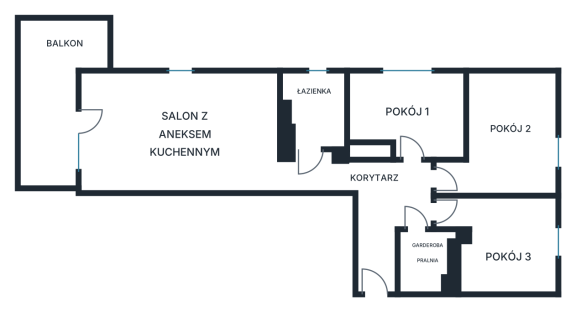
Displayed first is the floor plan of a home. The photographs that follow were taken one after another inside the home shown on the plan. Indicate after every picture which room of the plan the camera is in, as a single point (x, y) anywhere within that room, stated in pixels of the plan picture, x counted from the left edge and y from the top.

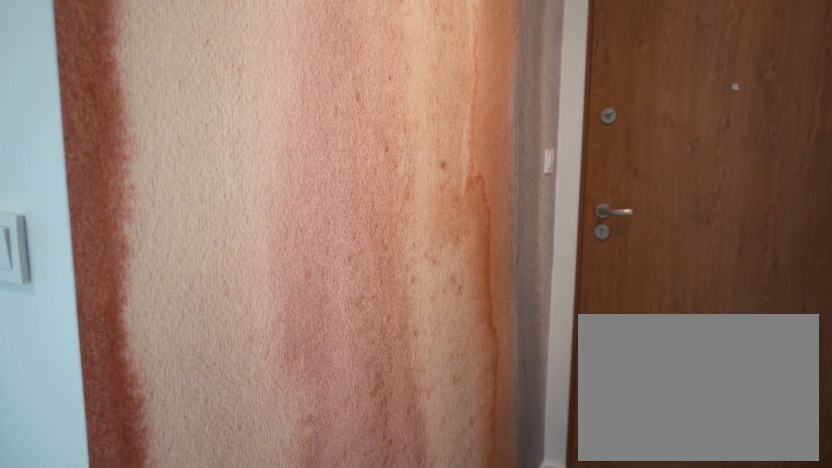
(370, 201)
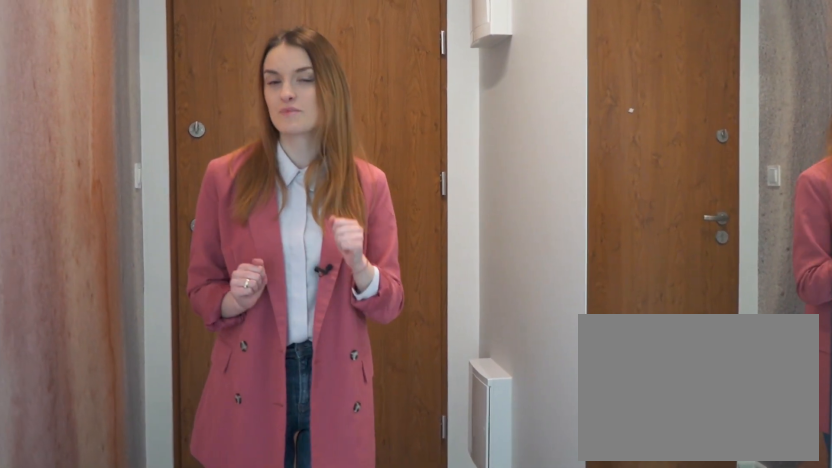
(370, 201)
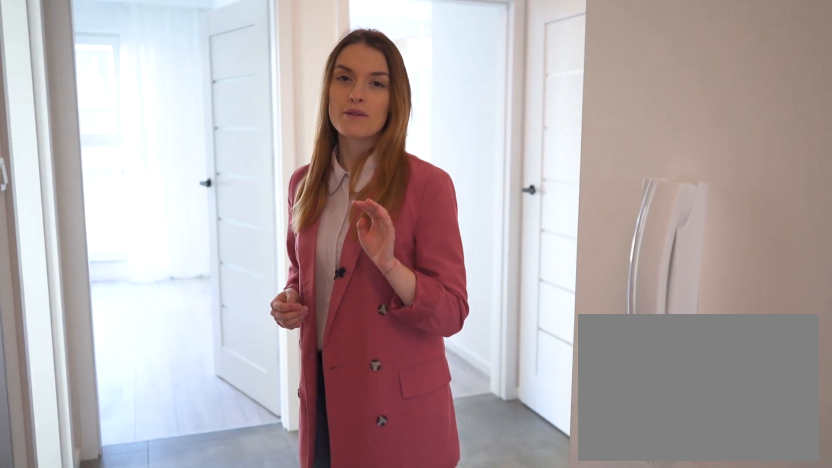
(371, 201)
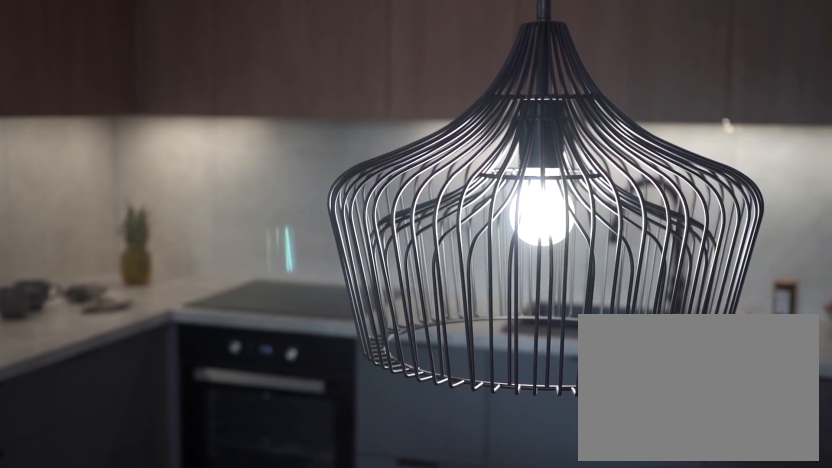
(178, 132)
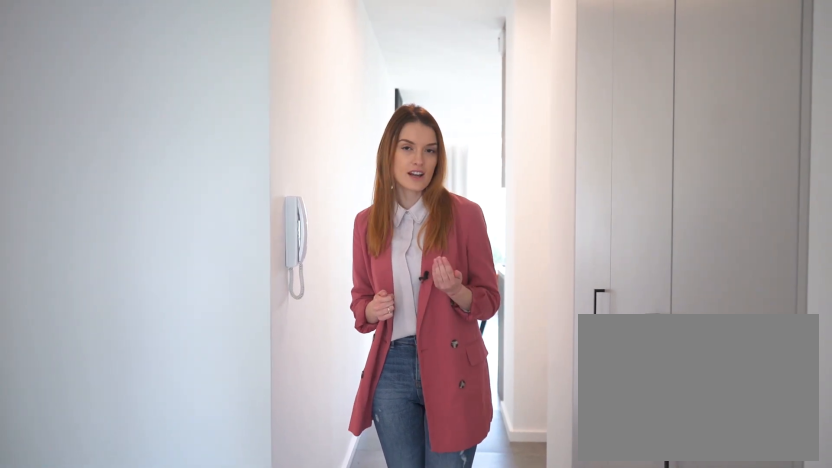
(370, 201)
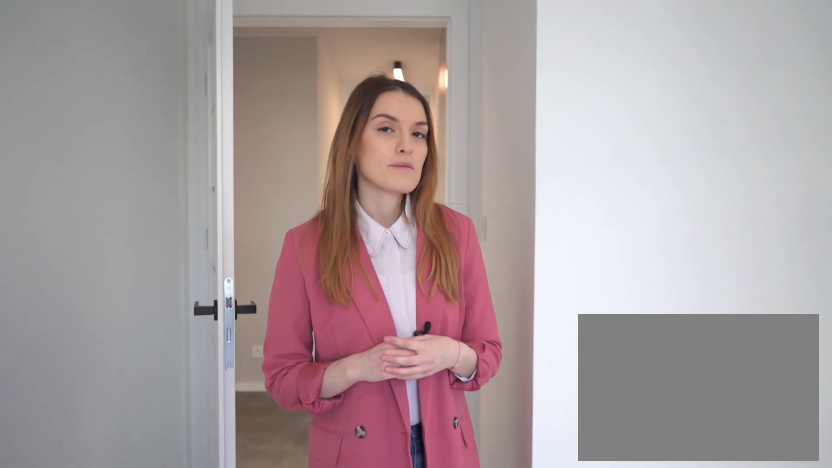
(507, 136)
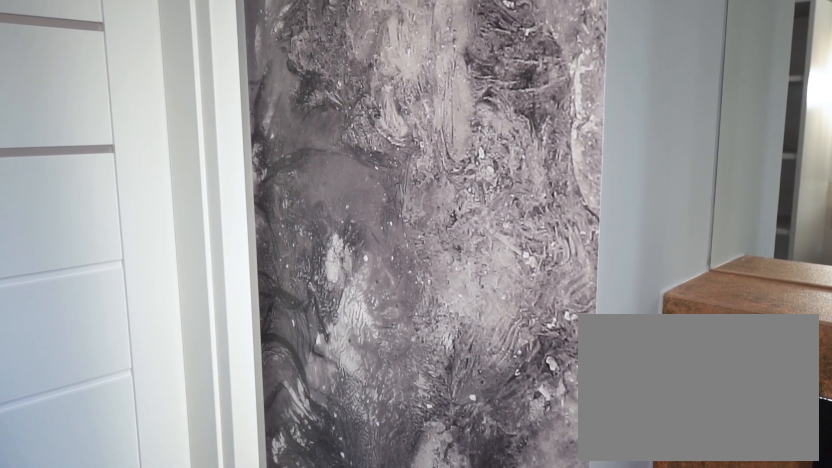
(315, 110)
